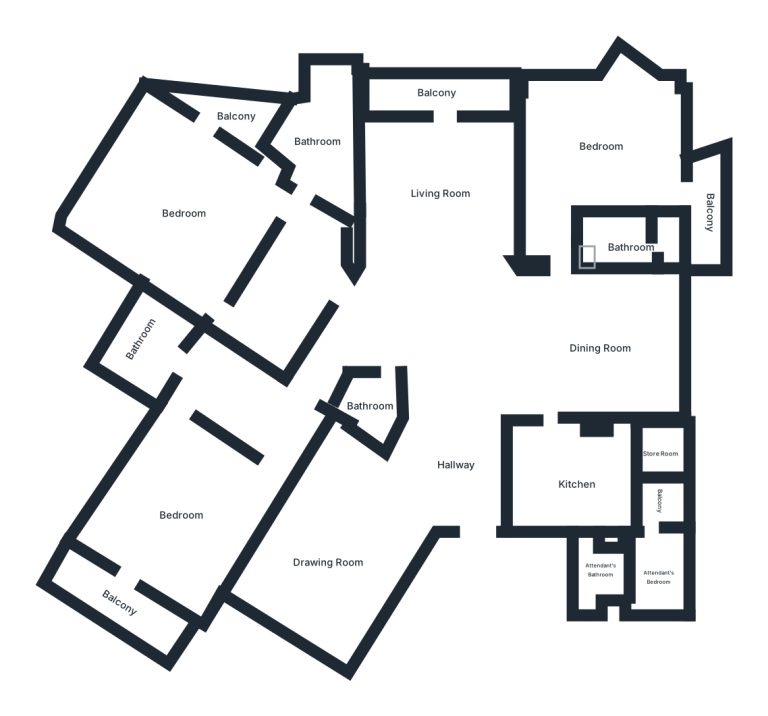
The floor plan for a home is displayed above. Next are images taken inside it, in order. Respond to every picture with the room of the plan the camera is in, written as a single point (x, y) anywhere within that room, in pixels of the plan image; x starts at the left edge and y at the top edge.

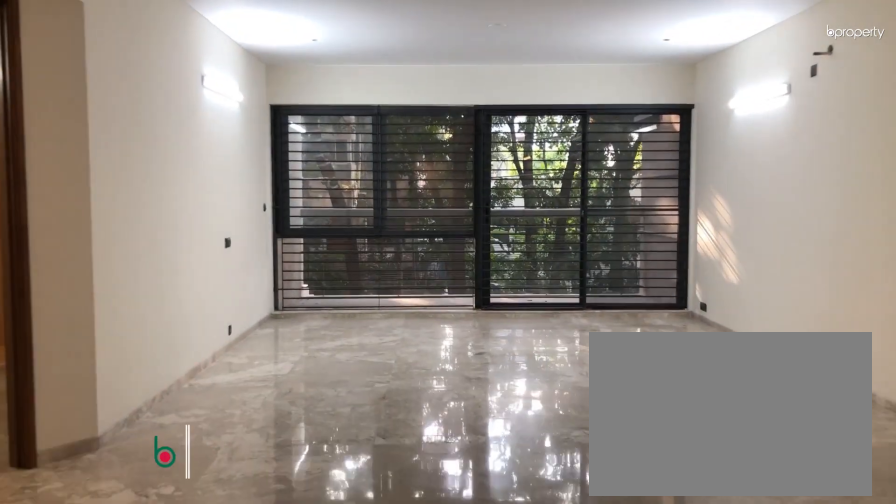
(453, 321)
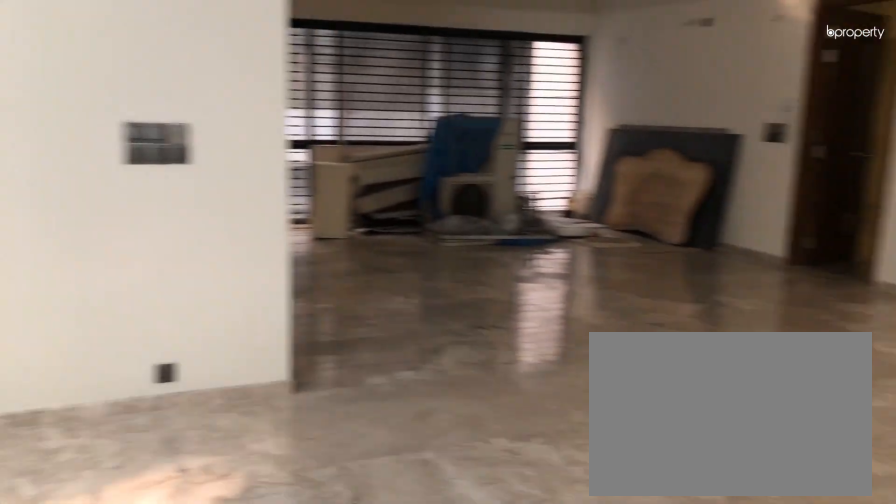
(436, 188)
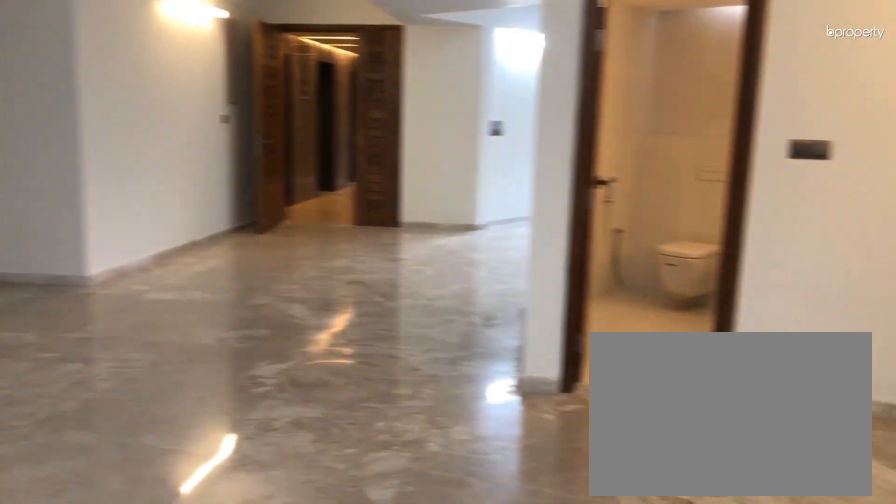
(436, 188)
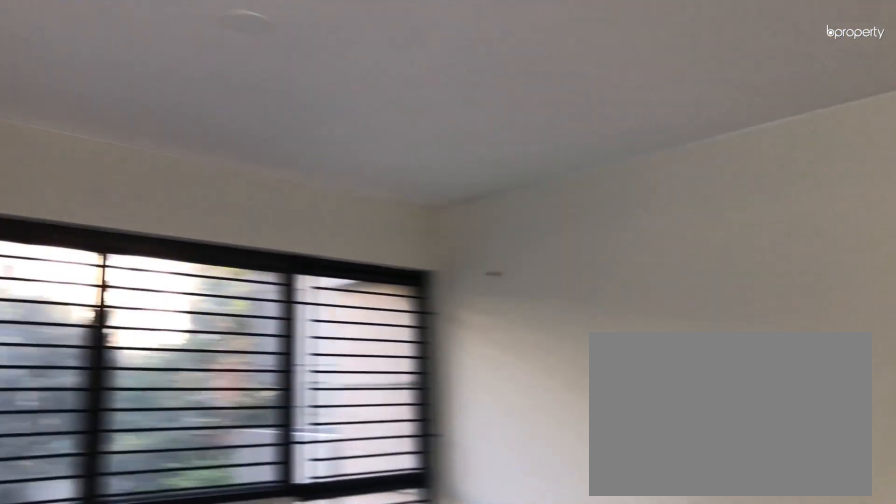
(335, 553)
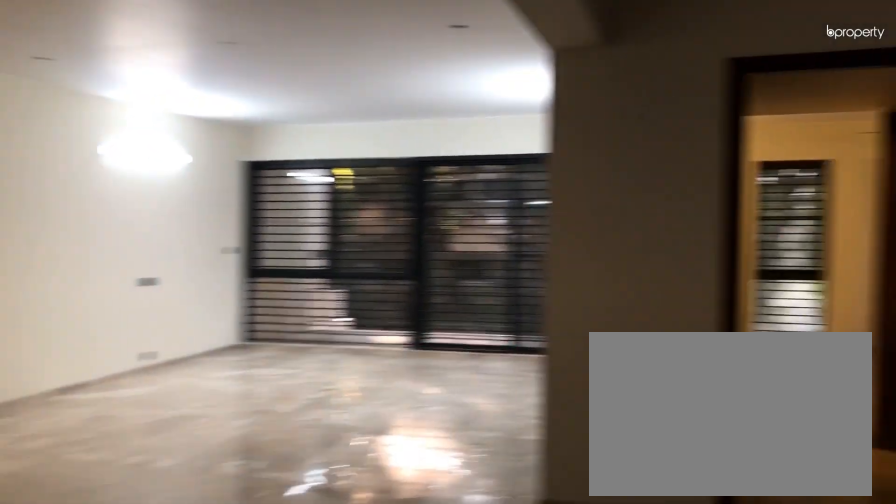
(605, 347)
